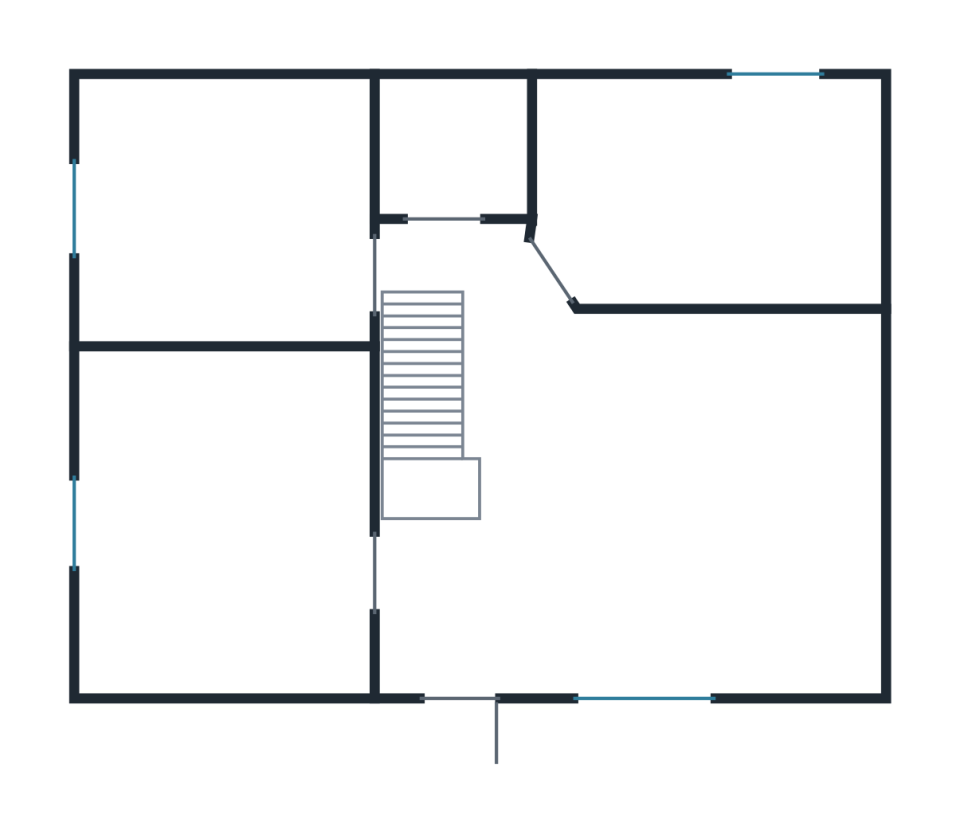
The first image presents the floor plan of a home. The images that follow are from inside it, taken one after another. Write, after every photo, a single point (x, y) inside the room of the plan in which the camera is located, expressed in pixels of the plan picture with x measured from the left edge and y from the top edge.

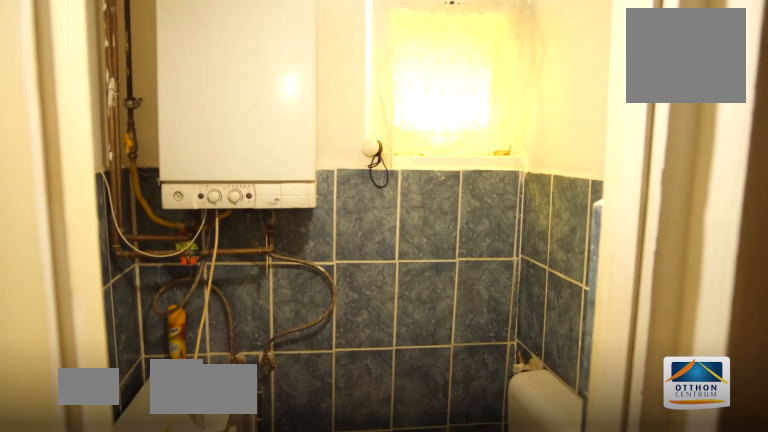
(442, 141)
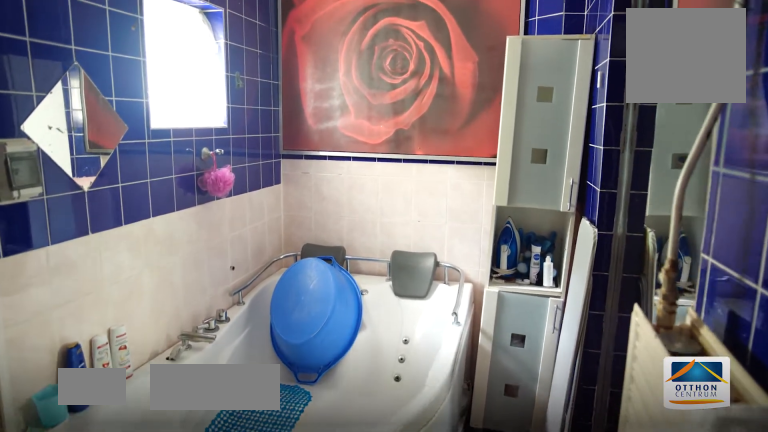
(702, 178)
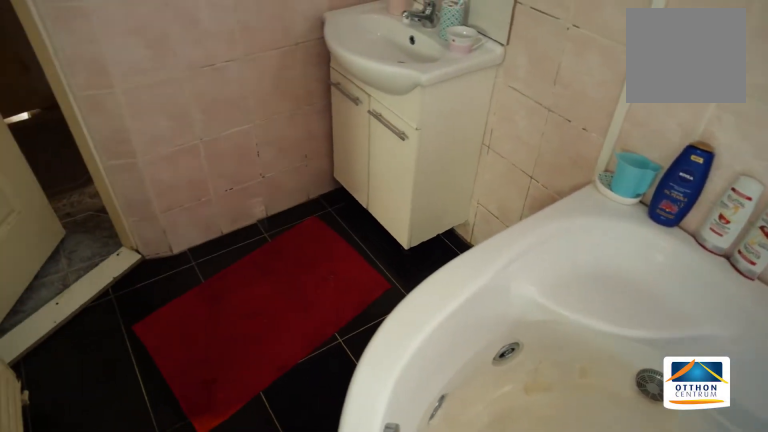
(701, 178)
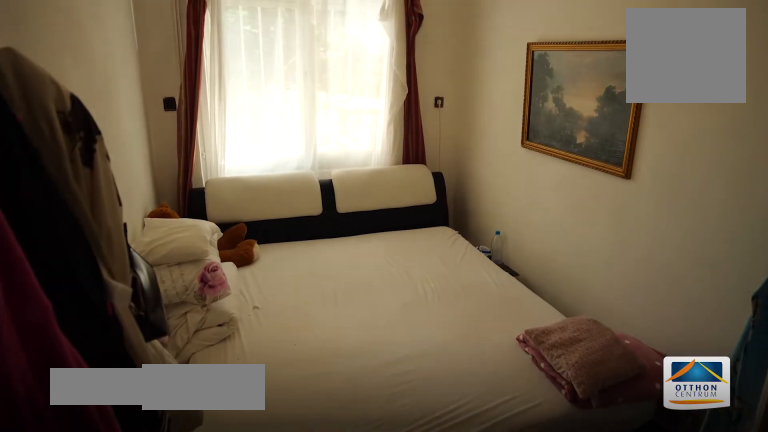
(221, 206)
